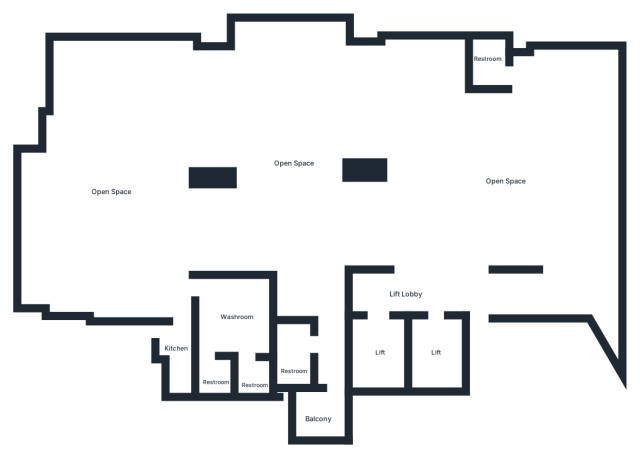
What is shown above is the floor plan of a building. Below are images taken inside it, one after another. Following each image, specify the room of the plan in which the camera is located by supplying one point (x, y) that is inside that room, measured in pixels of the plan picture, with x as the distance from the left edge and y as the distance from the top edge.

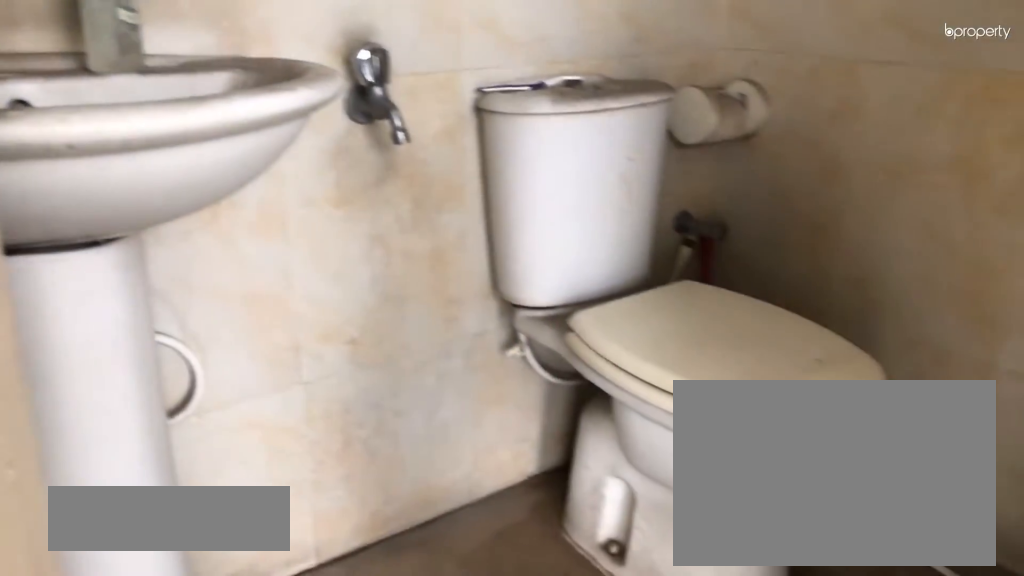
(485, 63)
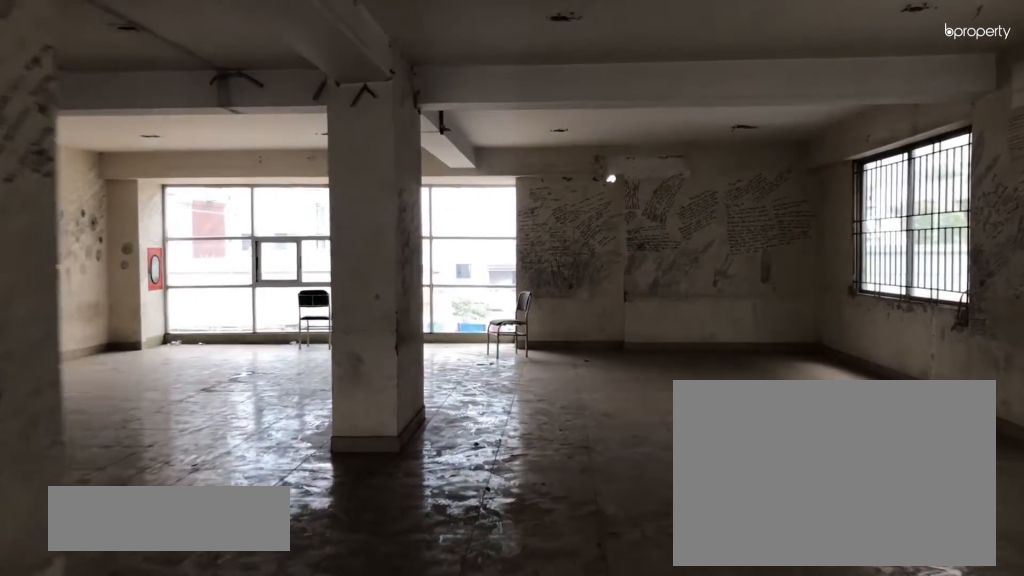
(361, 110)
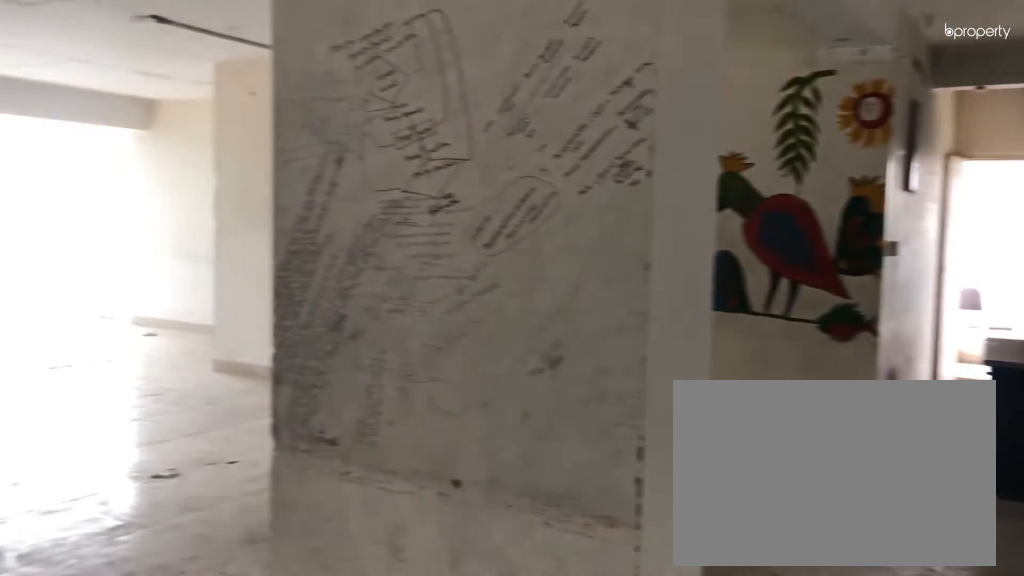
(293, 180)
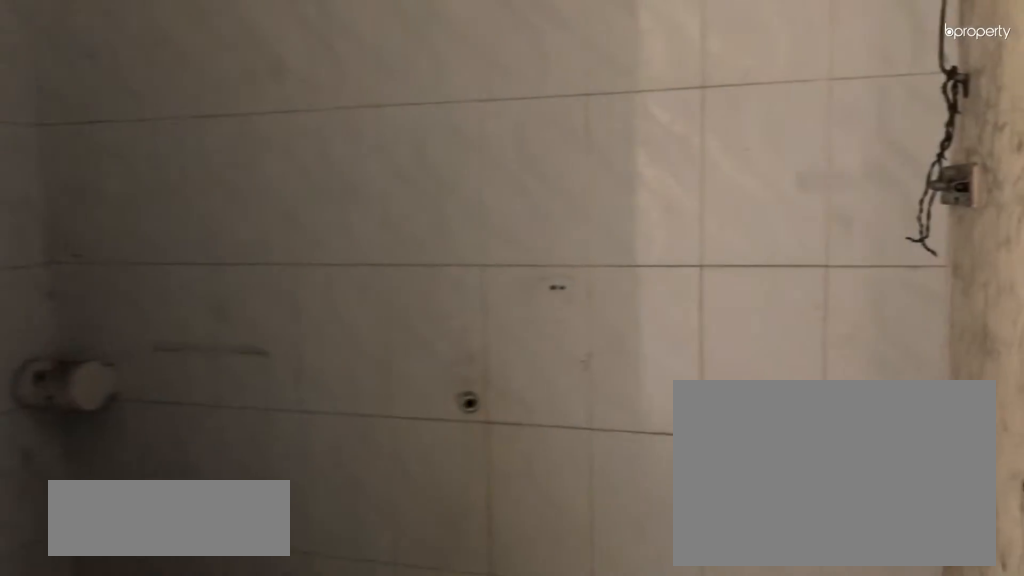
(293, 357)
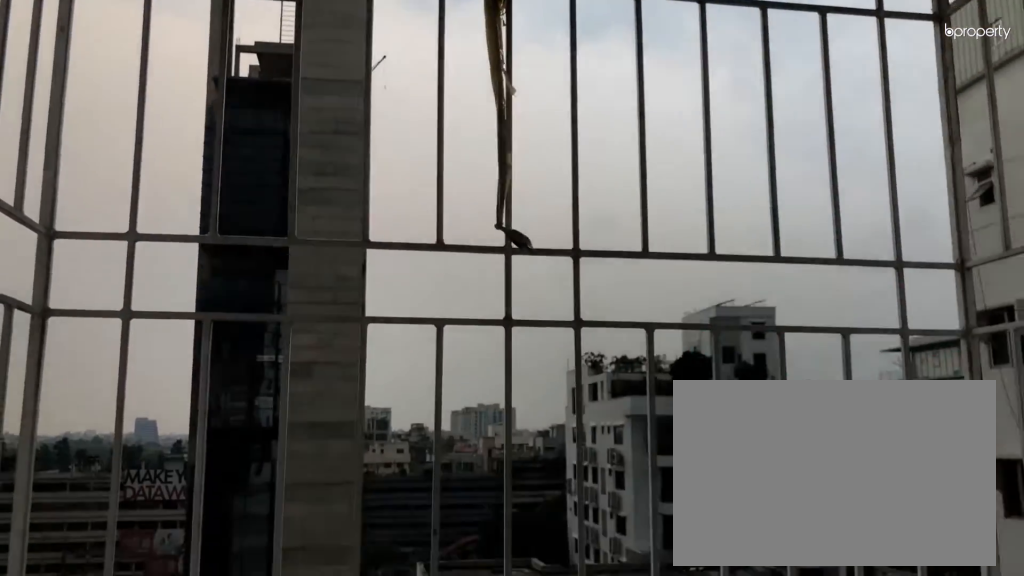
(317, 417)
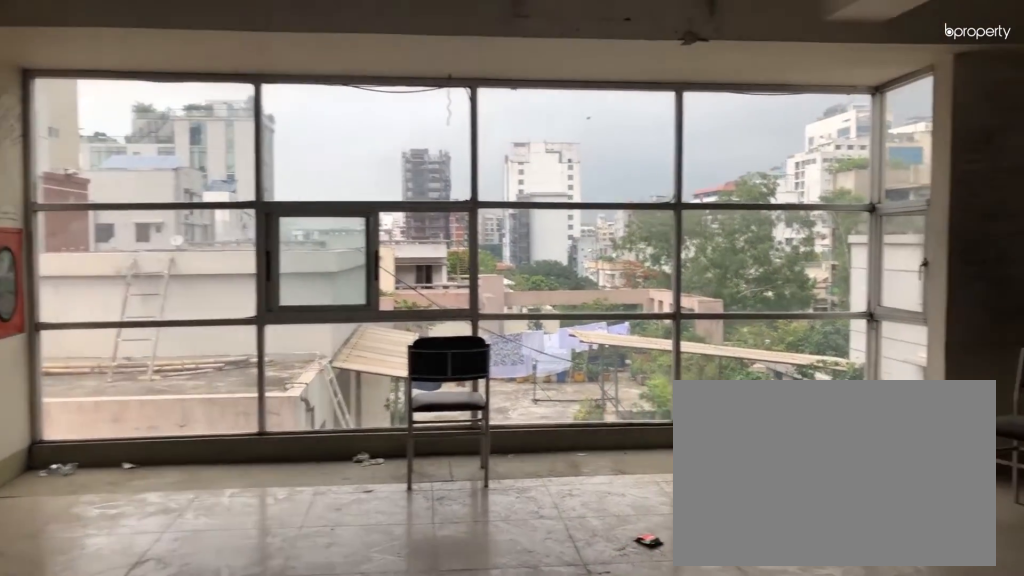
(122, 224)
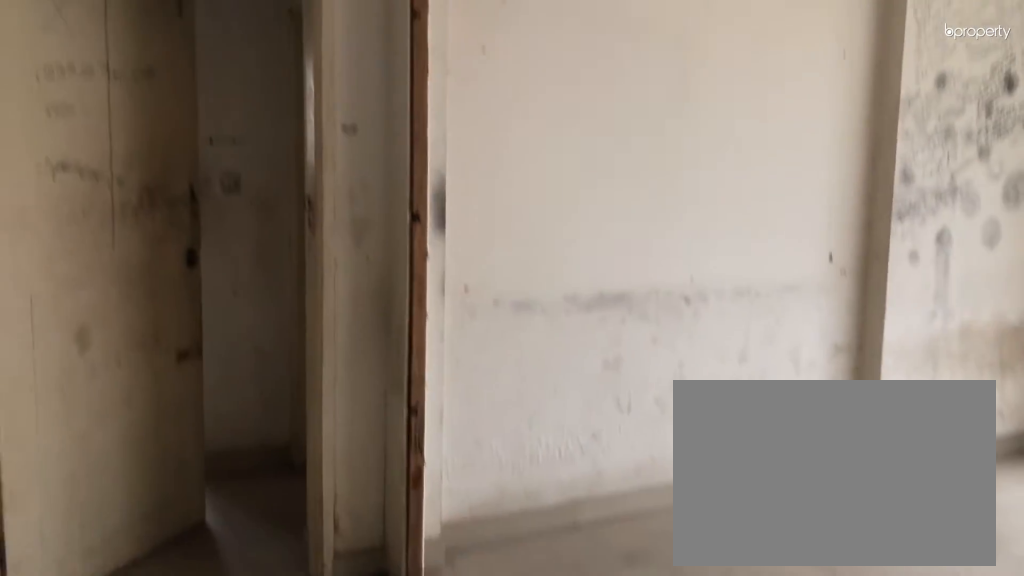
(122, 224)
